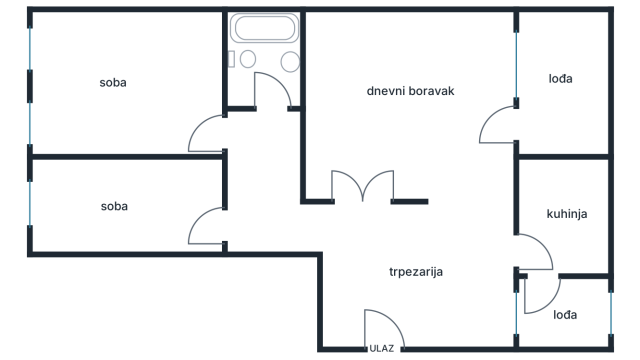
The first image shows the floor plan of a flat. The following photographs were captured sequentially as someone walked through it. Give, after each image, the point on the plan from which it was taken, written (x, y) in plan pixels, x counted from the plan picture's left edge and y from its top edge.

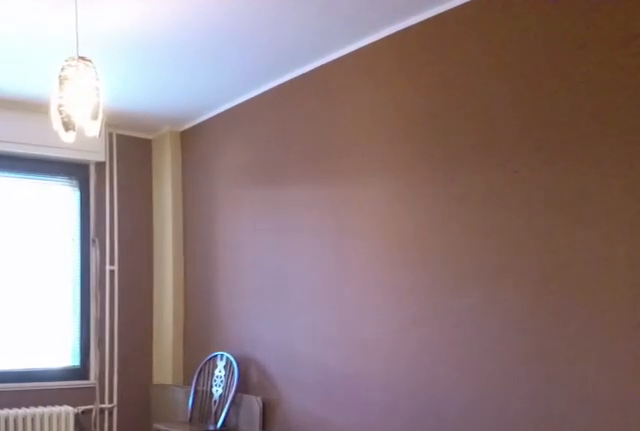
(225, 127)
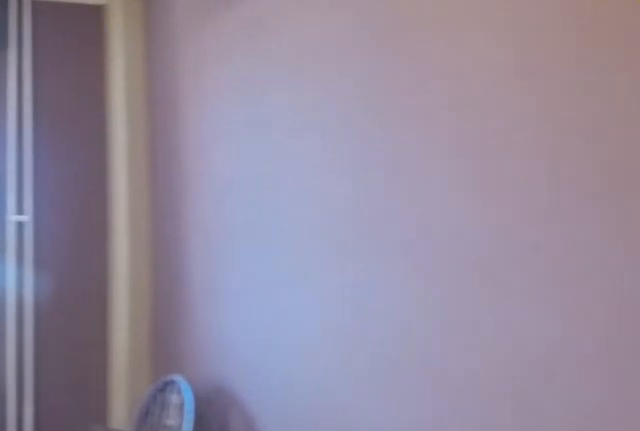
(160, 58)
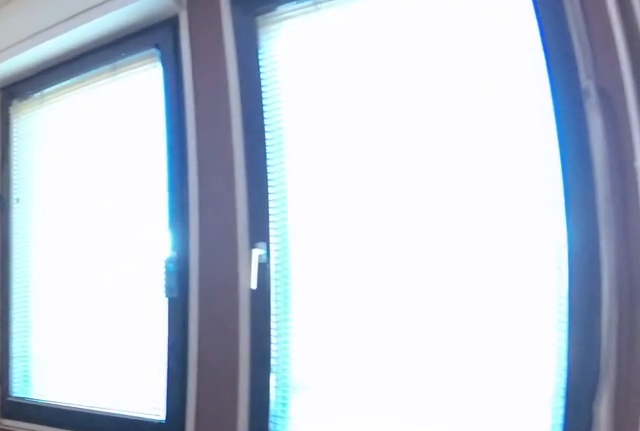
(155, 46)
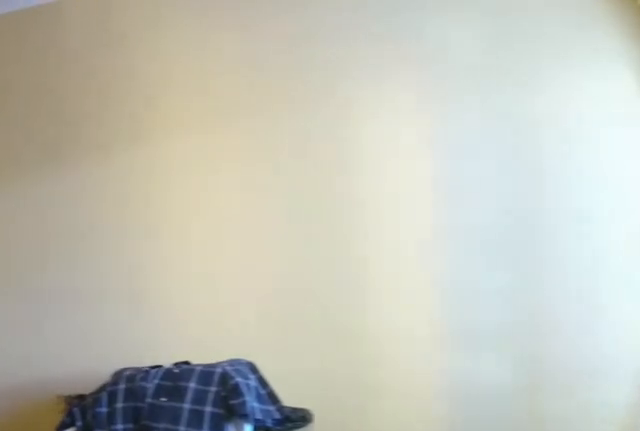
(143, 67)
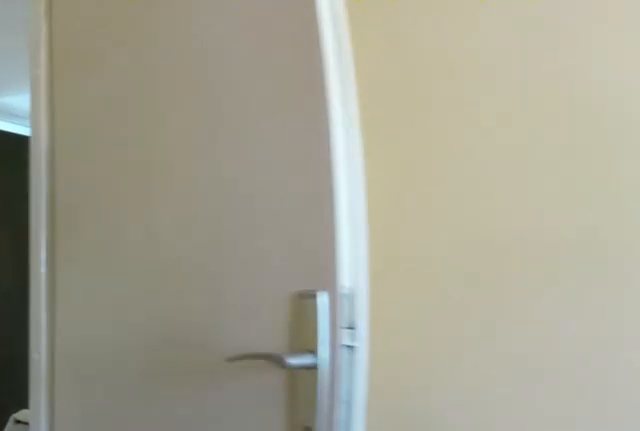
(188, 113)
